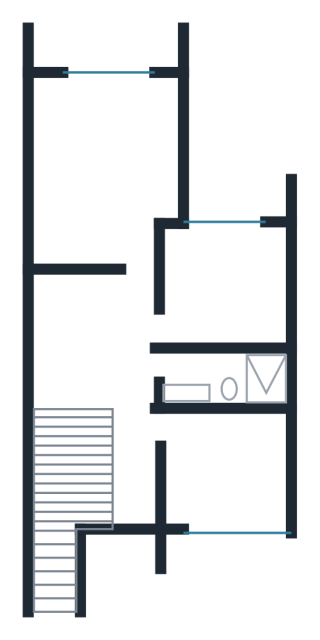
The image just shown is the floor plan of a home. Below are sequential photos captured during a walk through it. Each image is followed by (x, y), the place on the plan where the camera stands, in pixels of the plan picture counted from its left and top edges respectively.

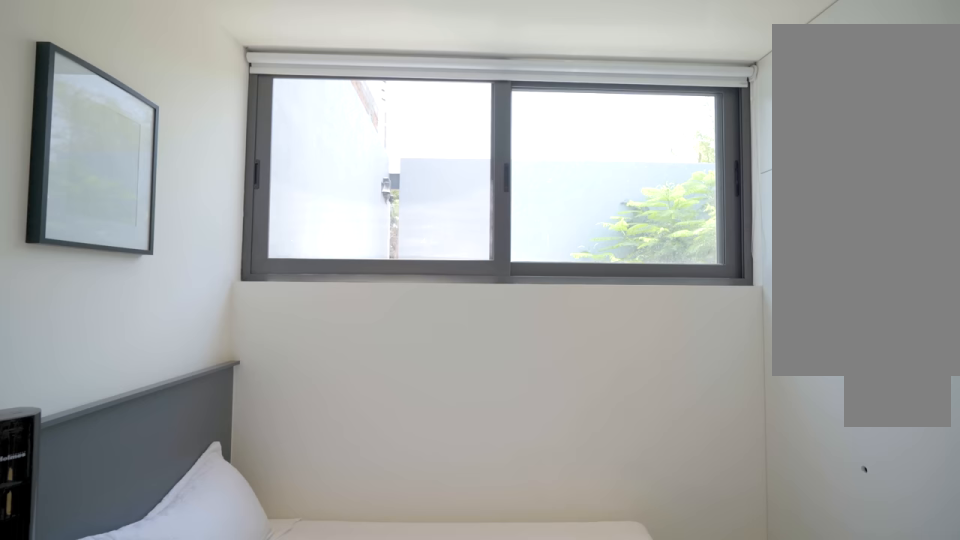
(192, 484)
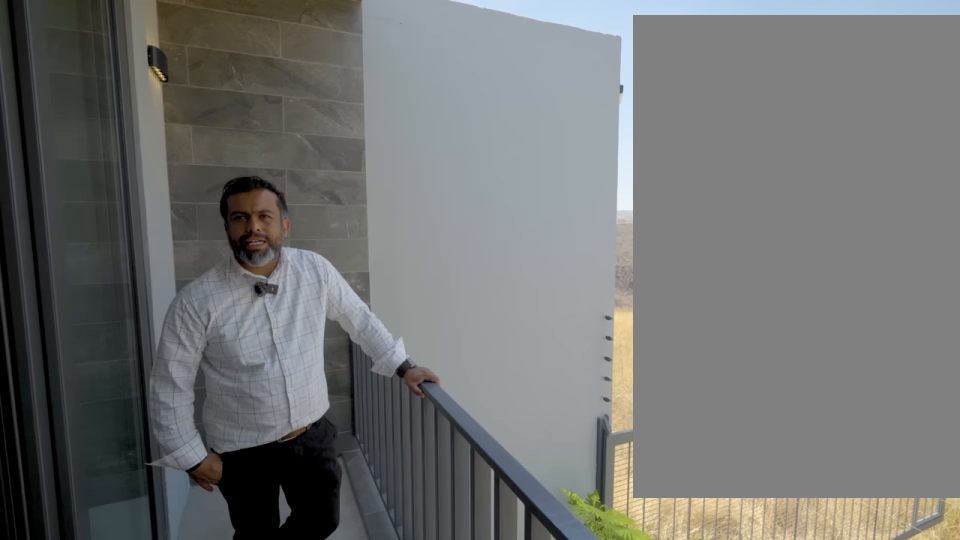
(121, 53)
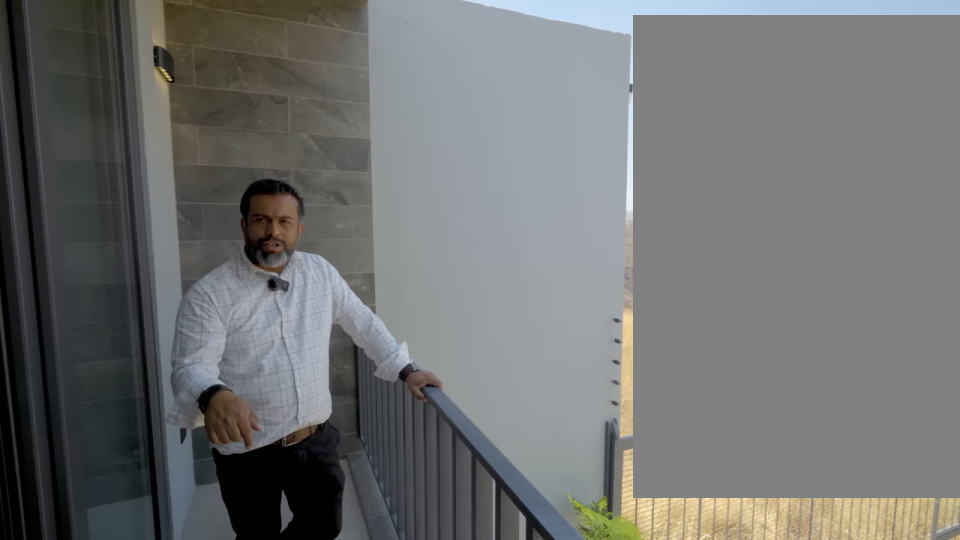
(121, 53)
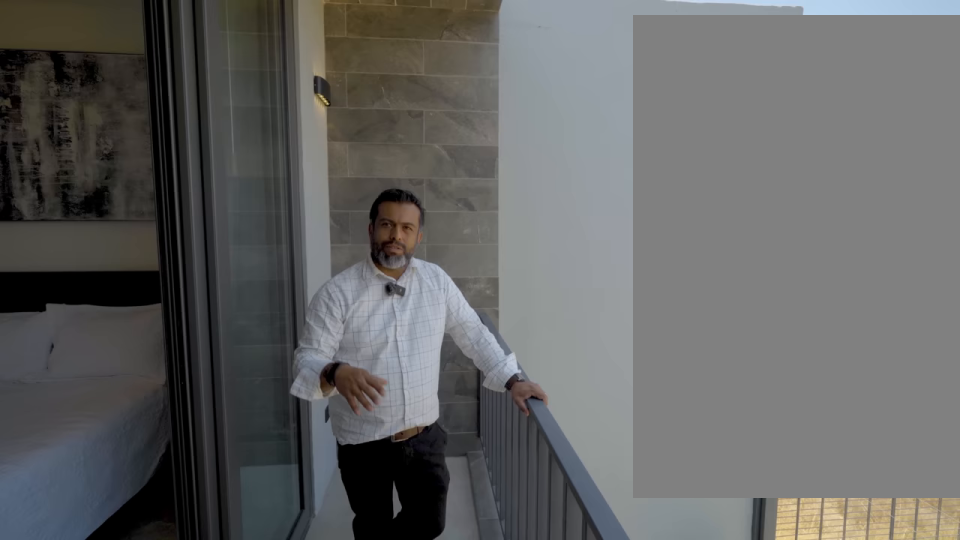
(121, 54)
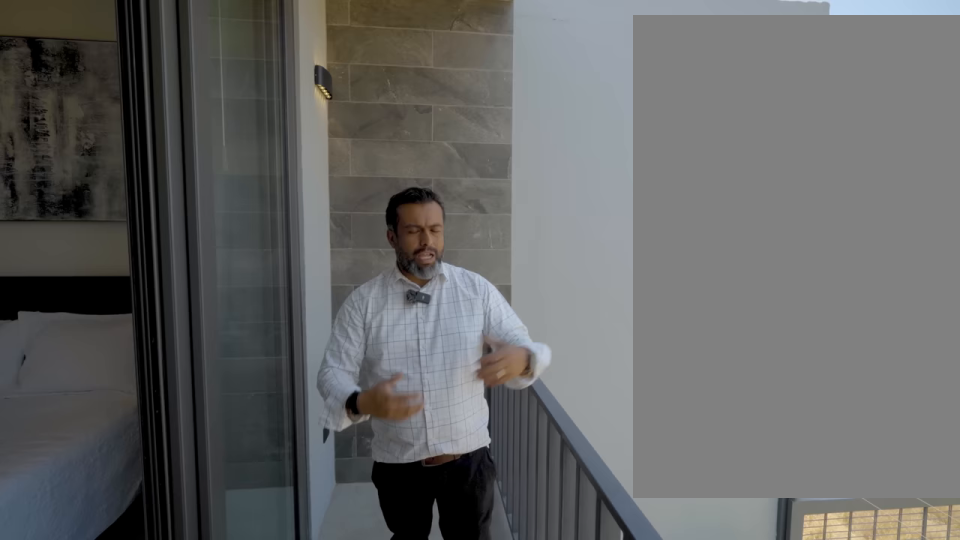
(120, 54)
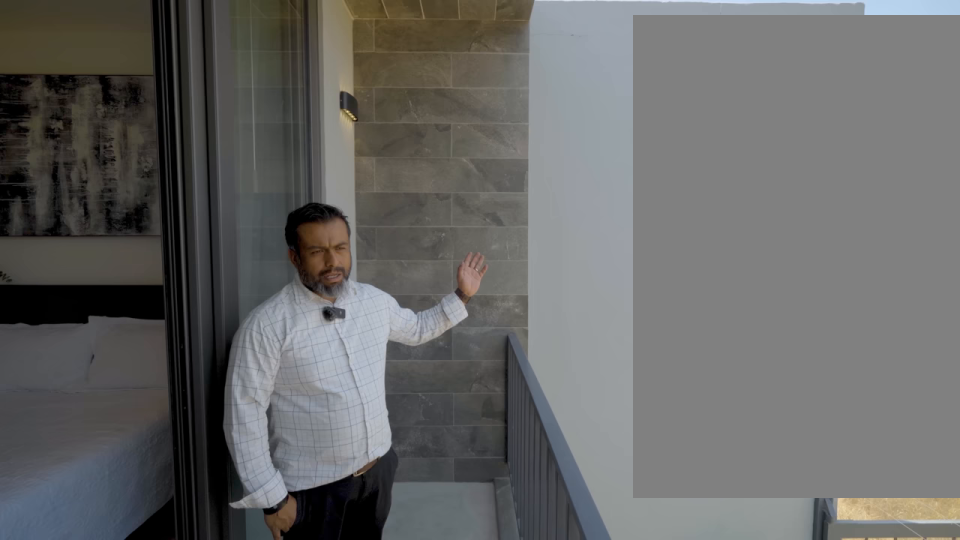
(121, 54)
